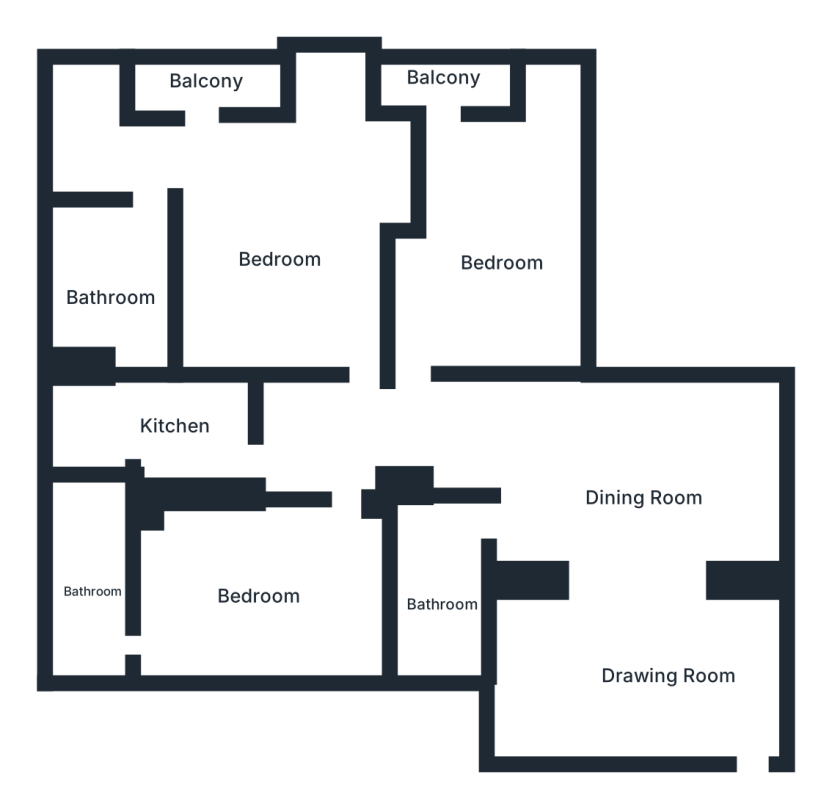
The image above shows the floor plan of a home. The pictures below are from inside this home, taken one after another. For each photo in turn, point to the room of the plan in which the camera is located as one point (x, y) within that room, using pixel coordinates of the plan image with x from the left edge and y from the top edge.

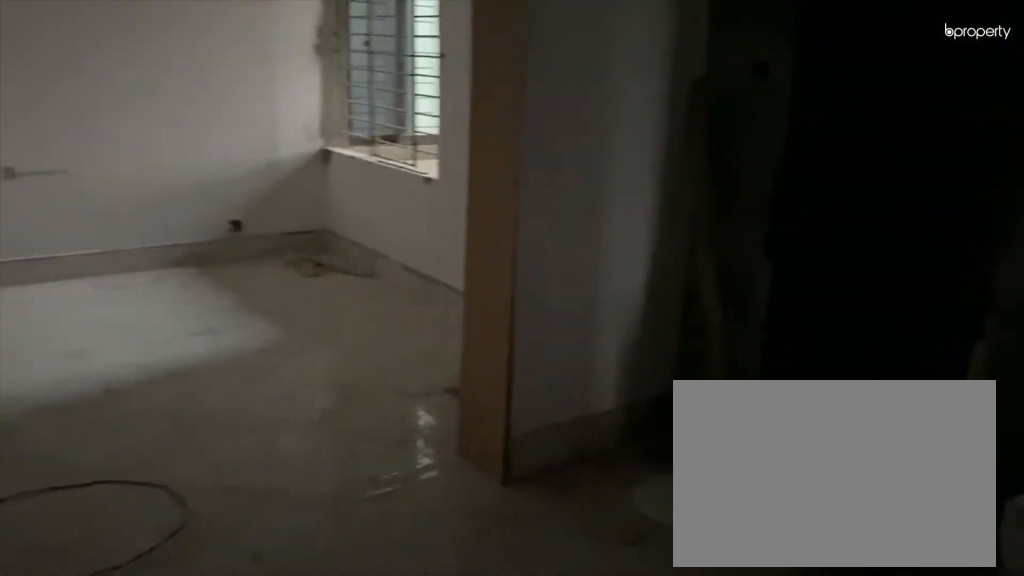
(648, 498)
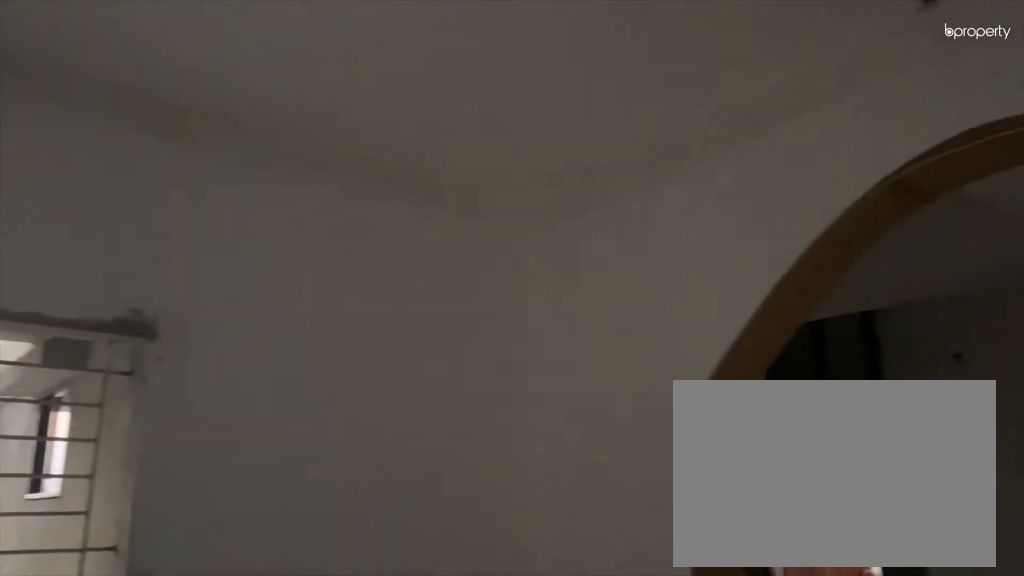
(649, 657)
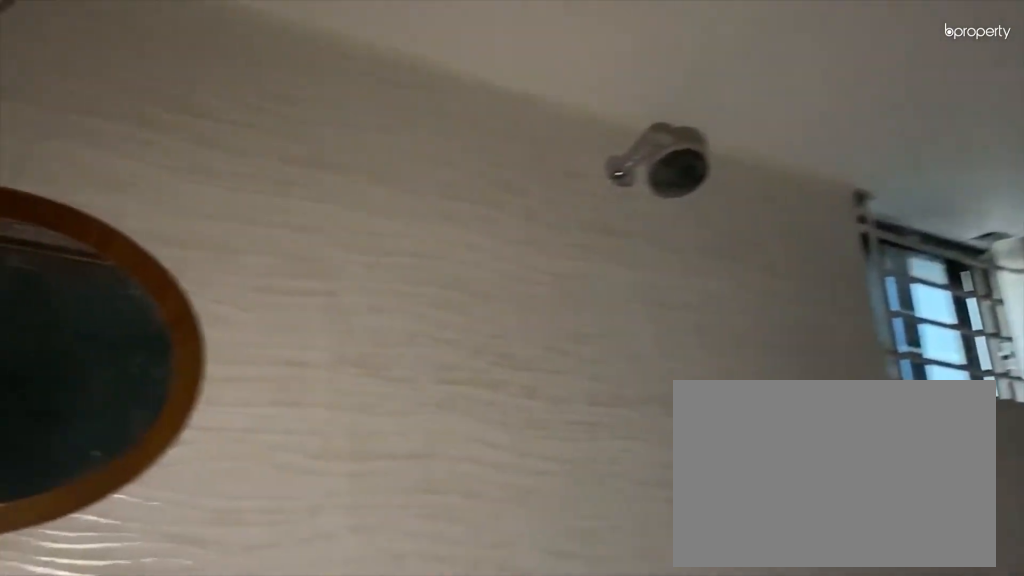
(94, 596)
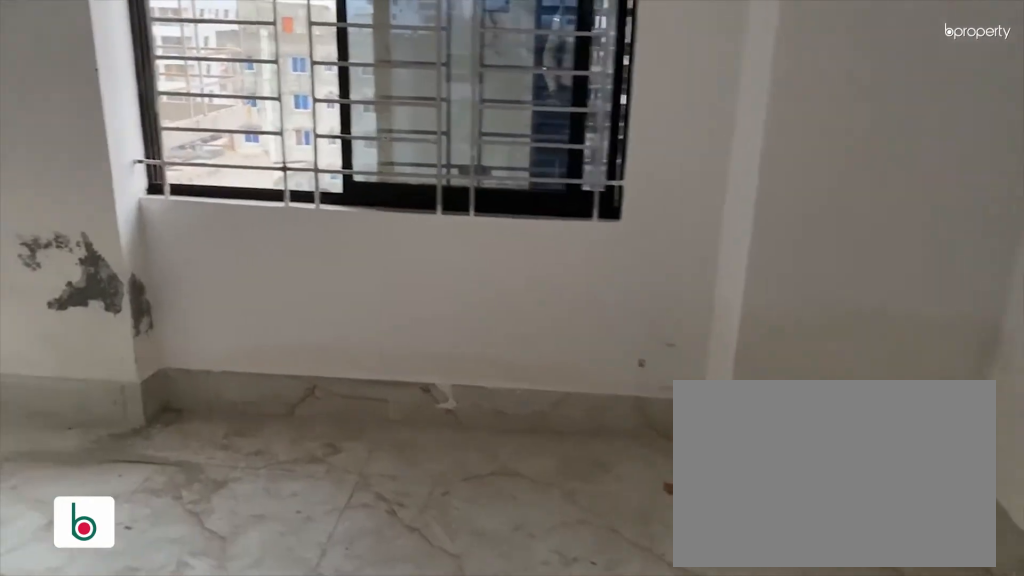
(286, 256)
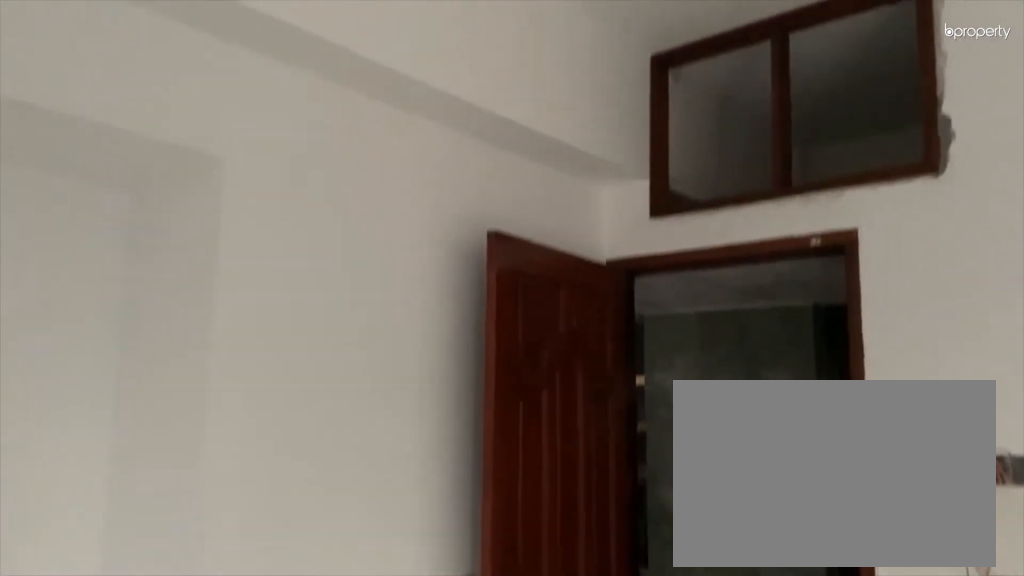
(286, 256)
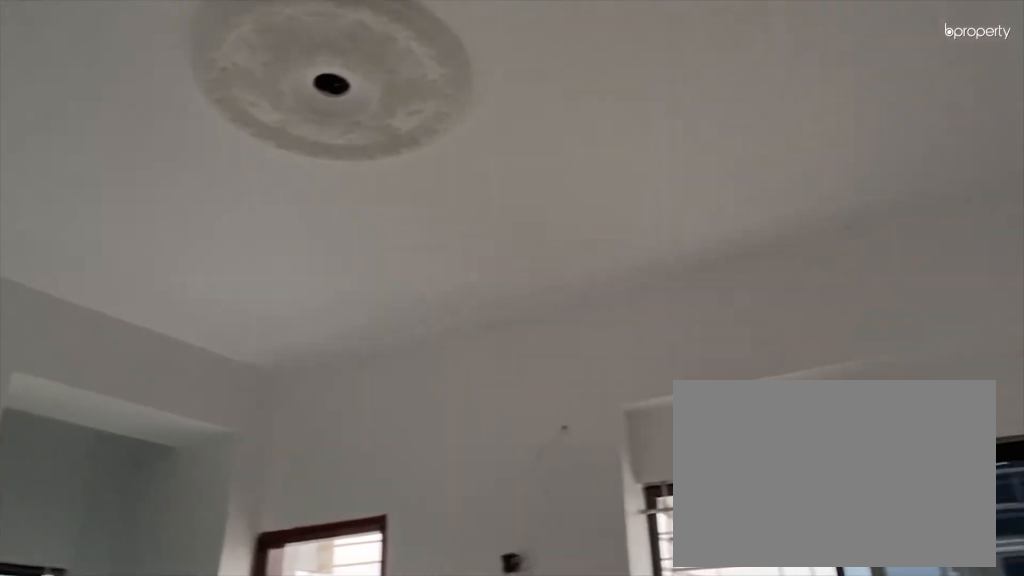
(286, 256)
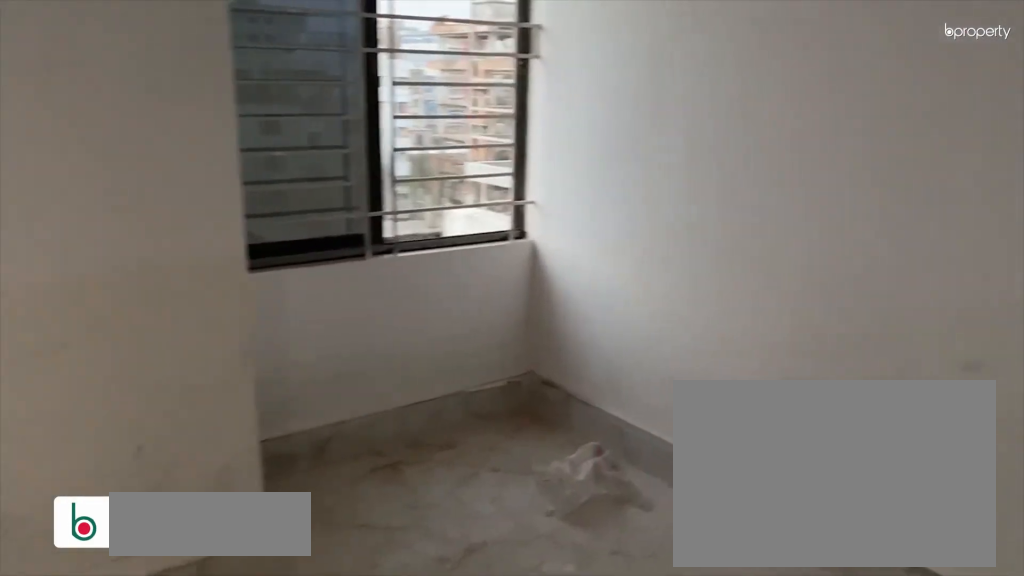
(508, 269)
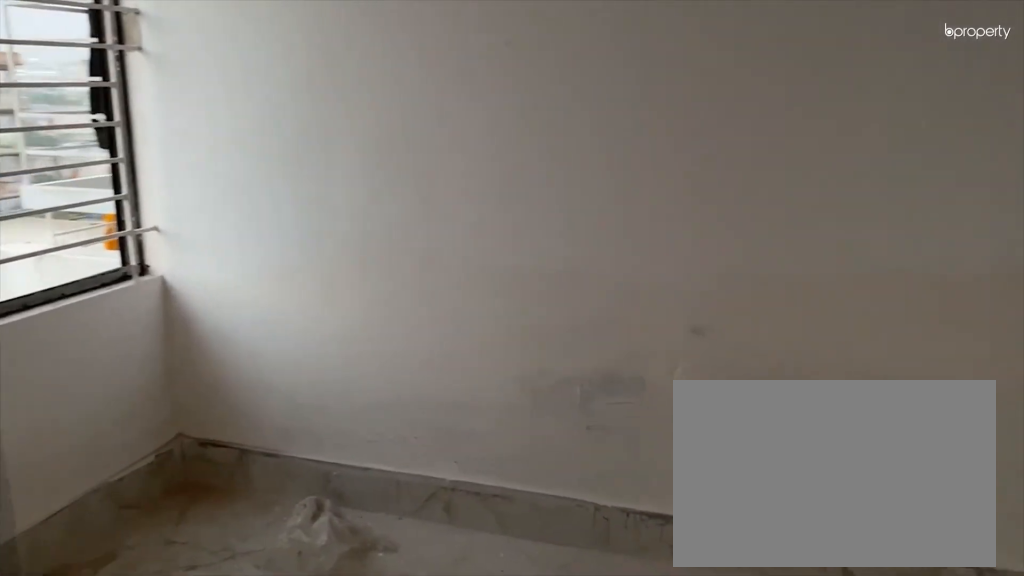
(508, 269)
